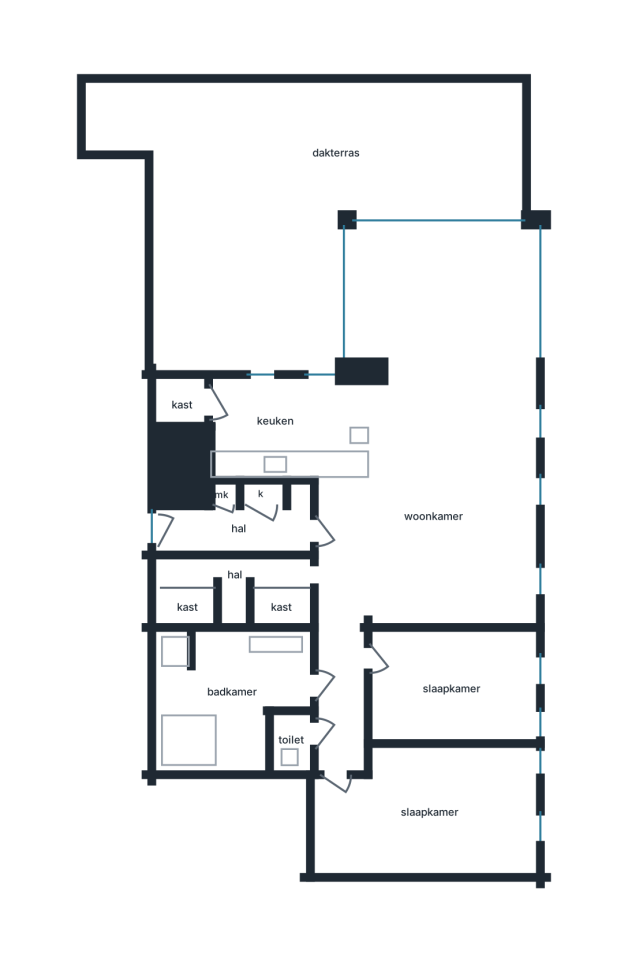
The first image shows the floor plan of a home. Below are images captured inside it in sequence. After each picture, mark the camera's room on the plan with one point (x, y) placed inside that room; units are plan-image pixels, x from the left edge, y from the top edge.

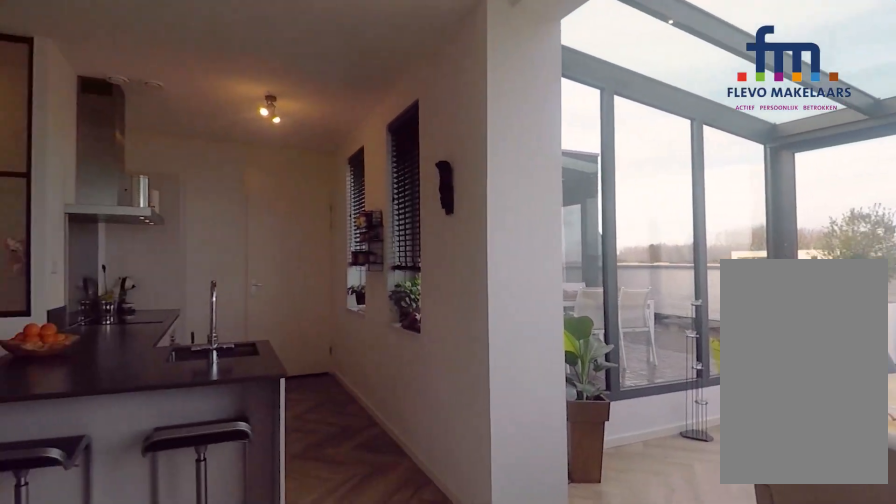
(429, 444)
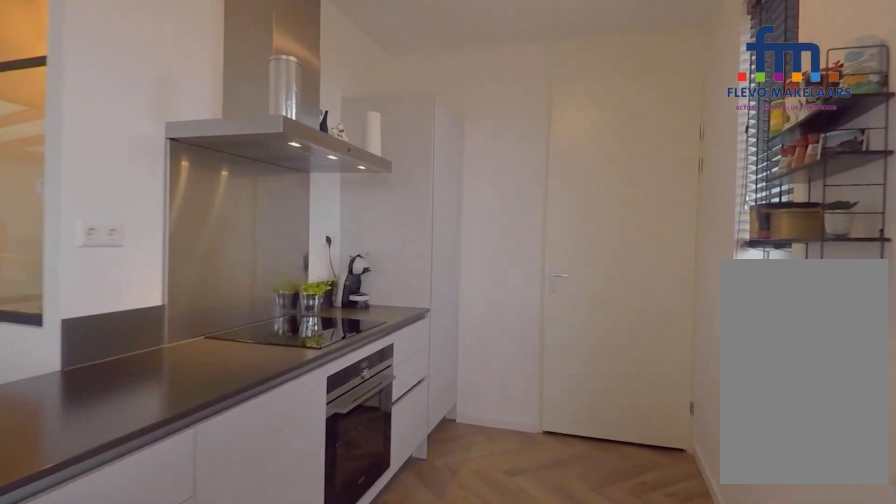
(297, 430)
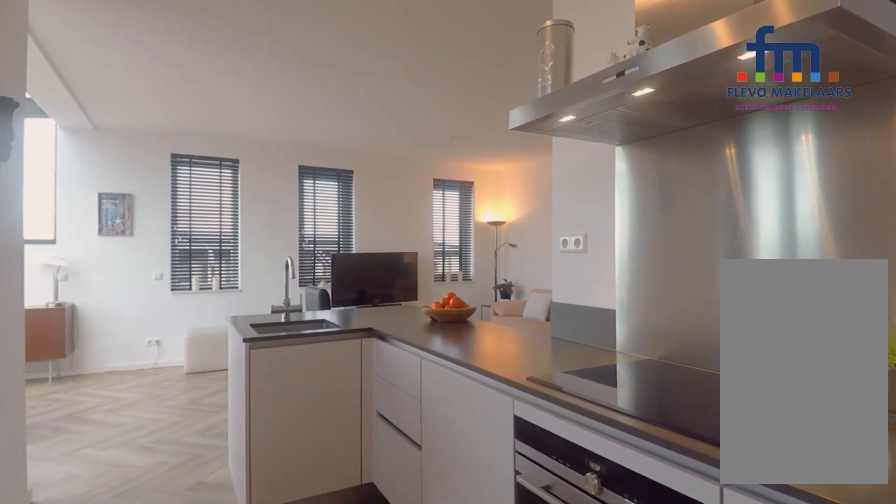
(297, 430)
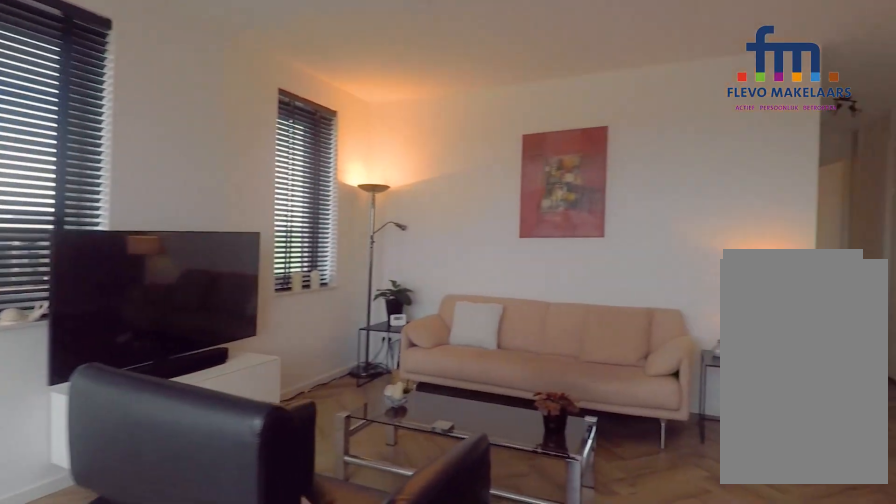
(434, 453)
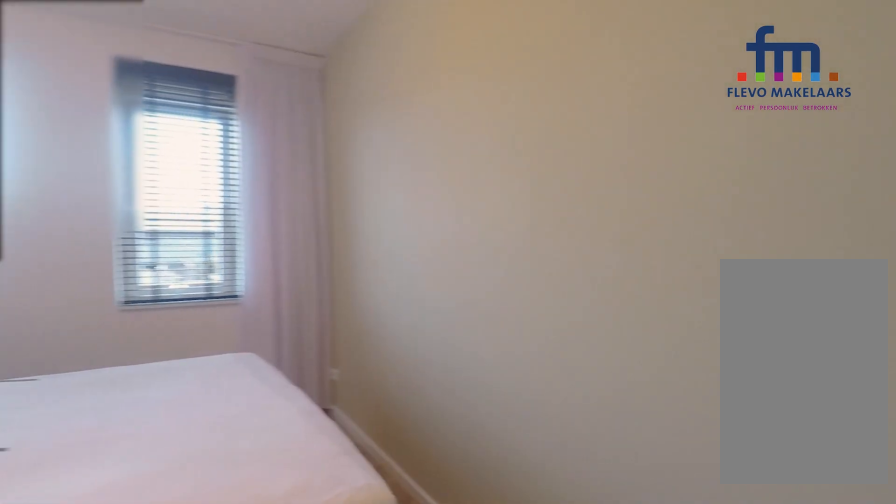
(430, 810)
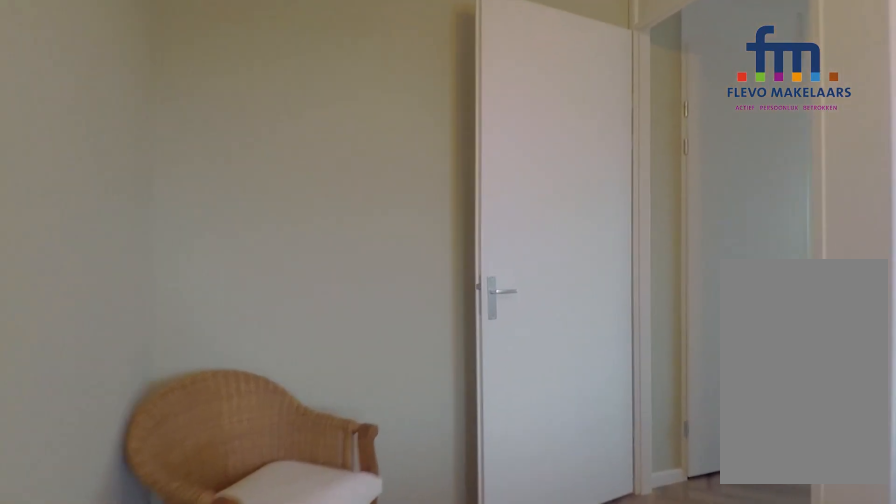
(430, 810)
